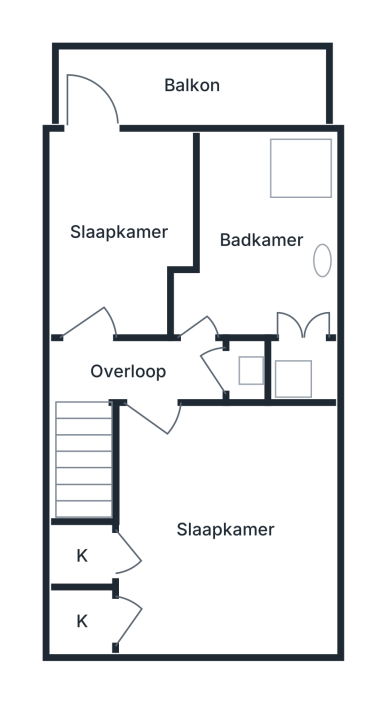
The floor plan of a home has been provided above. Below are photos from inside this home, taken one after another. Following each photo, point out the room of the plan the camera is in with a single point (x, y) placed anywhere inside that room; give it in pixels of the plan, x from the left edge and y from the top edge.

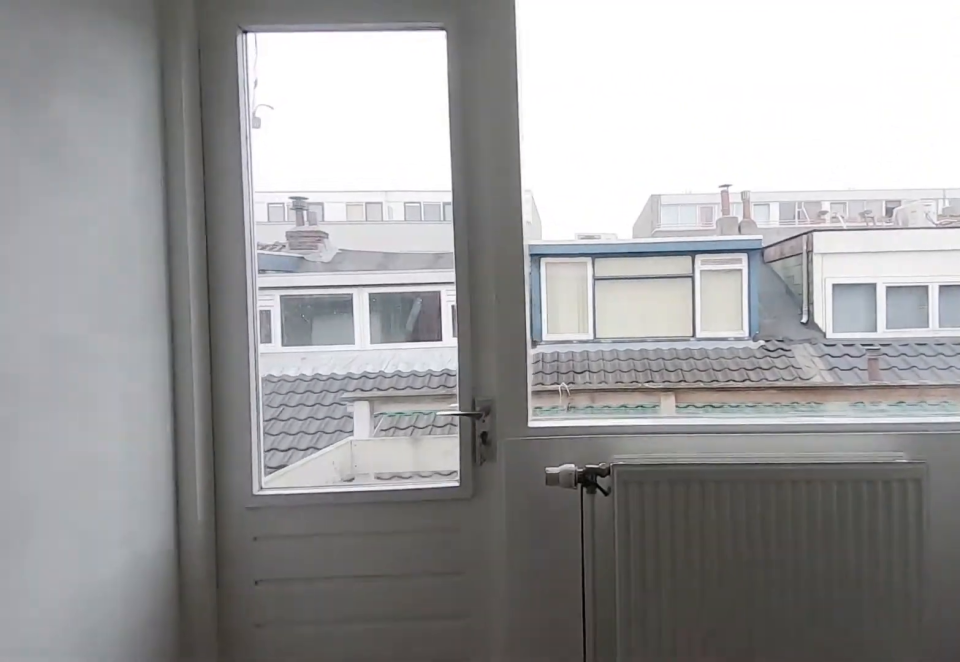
(123, 186)
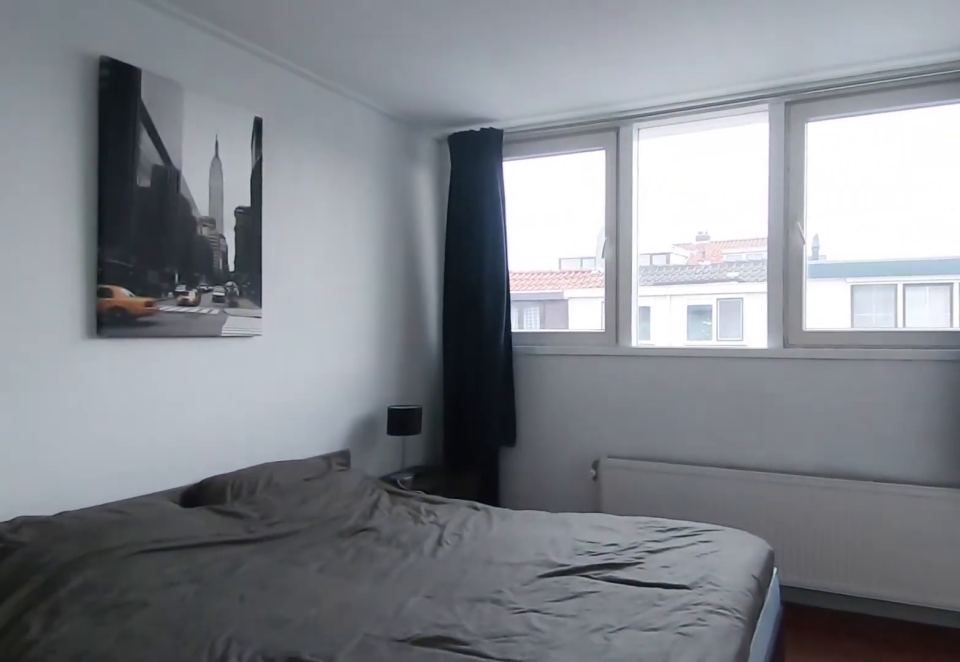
(319, 589)
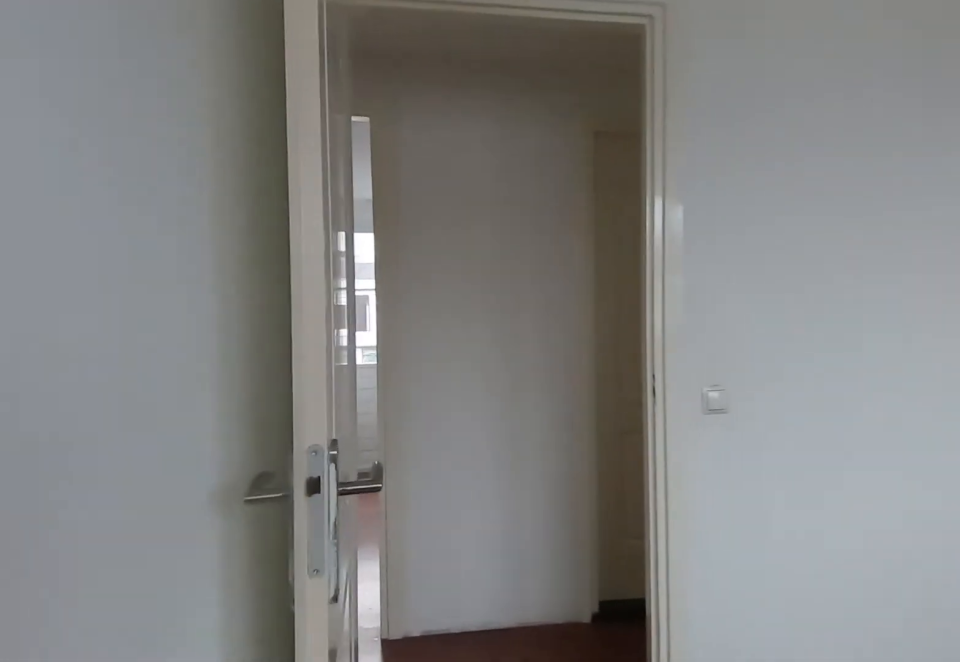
(319, 589)
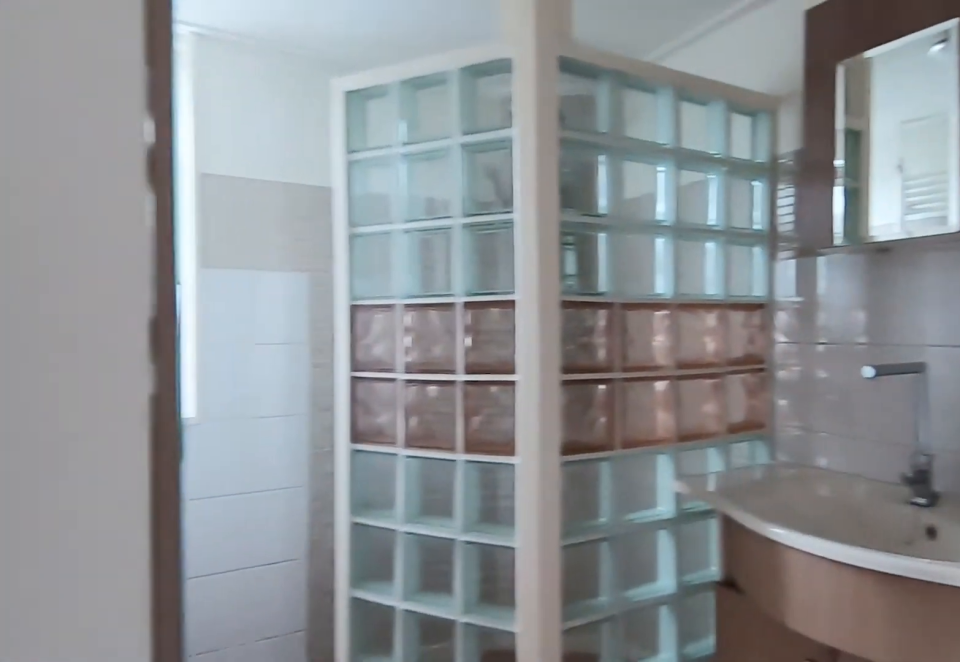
(250, 179)
